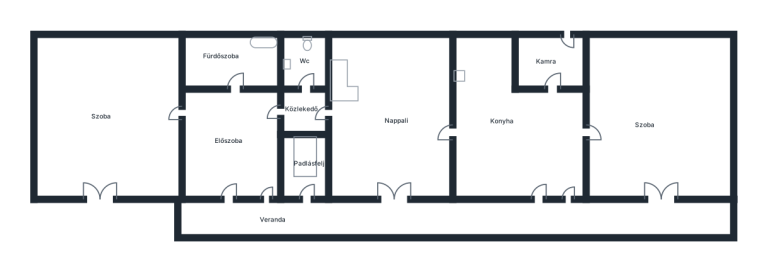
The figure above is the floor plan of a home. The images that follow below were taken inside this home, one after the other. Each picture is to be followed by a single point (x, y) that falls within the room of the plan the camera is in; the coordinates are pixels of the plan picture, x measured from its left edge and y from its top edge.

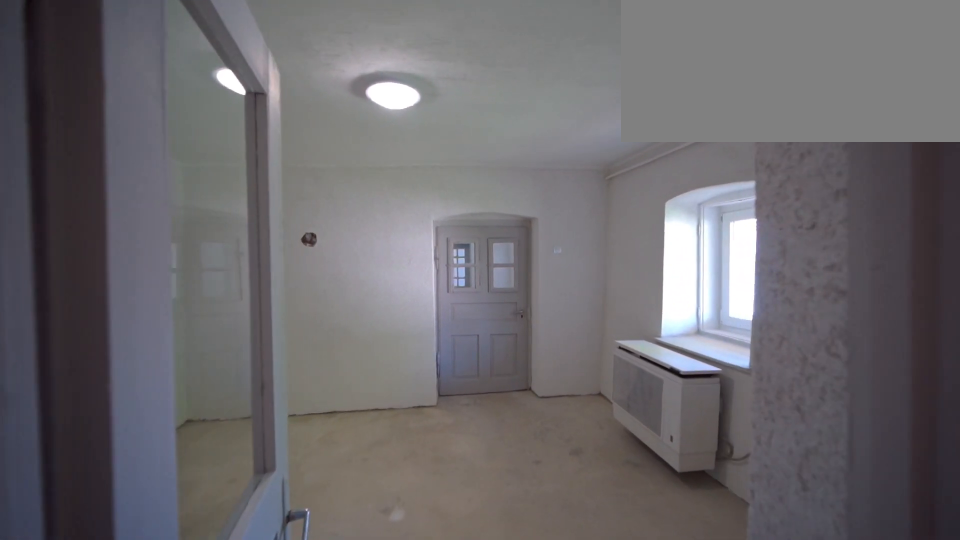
(385, 121)
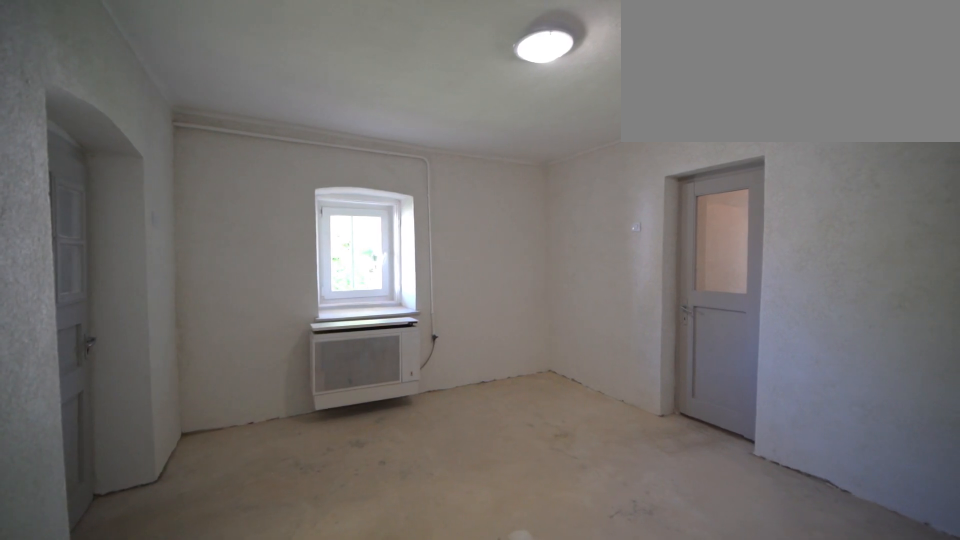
(385, 121)
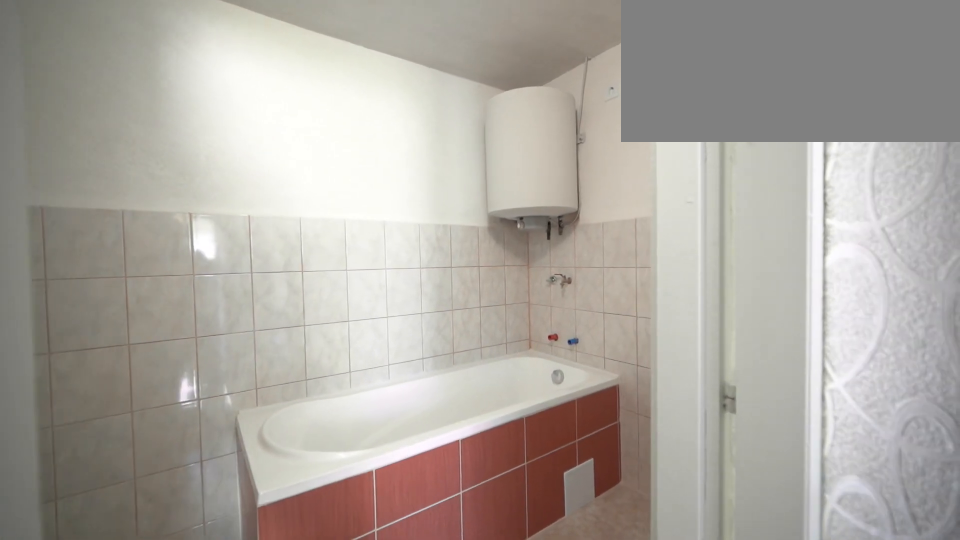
(232, 61)
